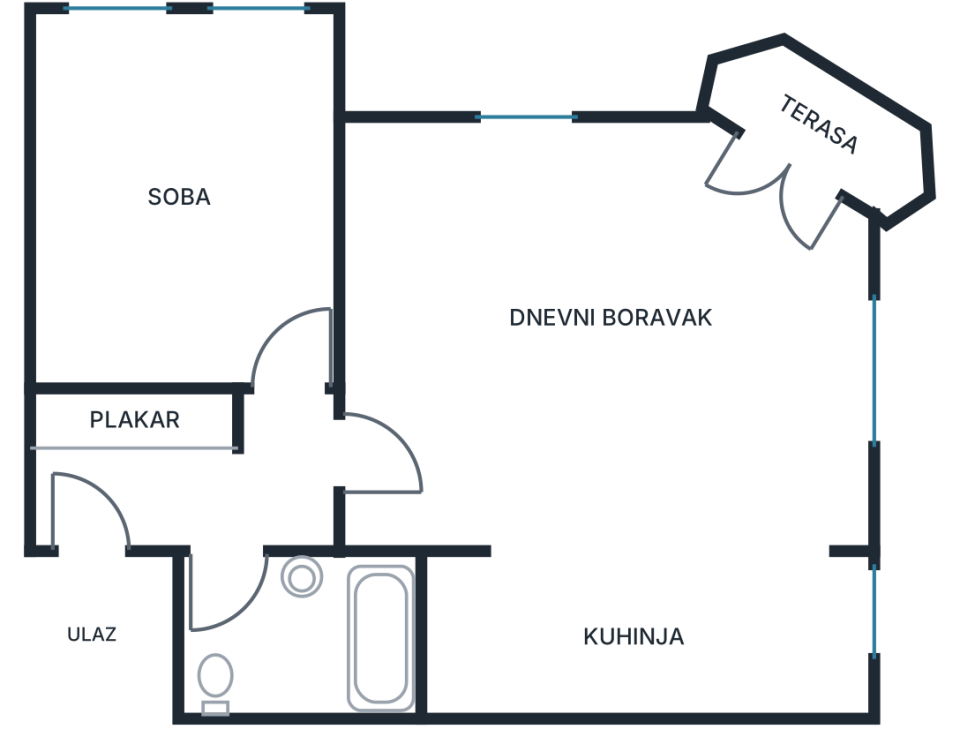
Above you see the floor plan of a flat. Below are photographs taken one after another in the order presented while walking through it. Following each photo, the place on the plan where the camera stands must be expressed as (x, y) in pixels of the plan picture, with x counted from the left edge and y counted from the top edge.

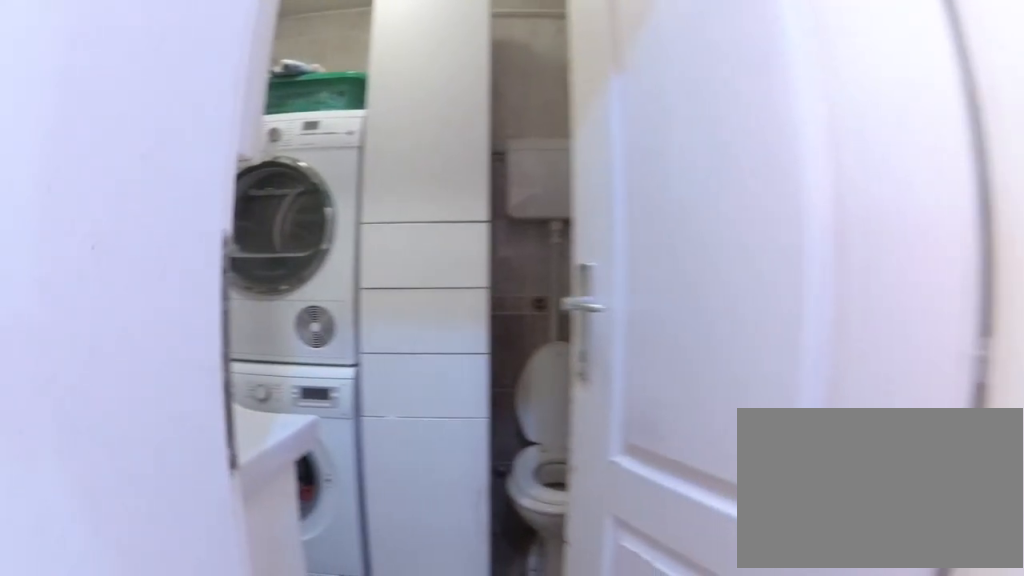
(242, 506)
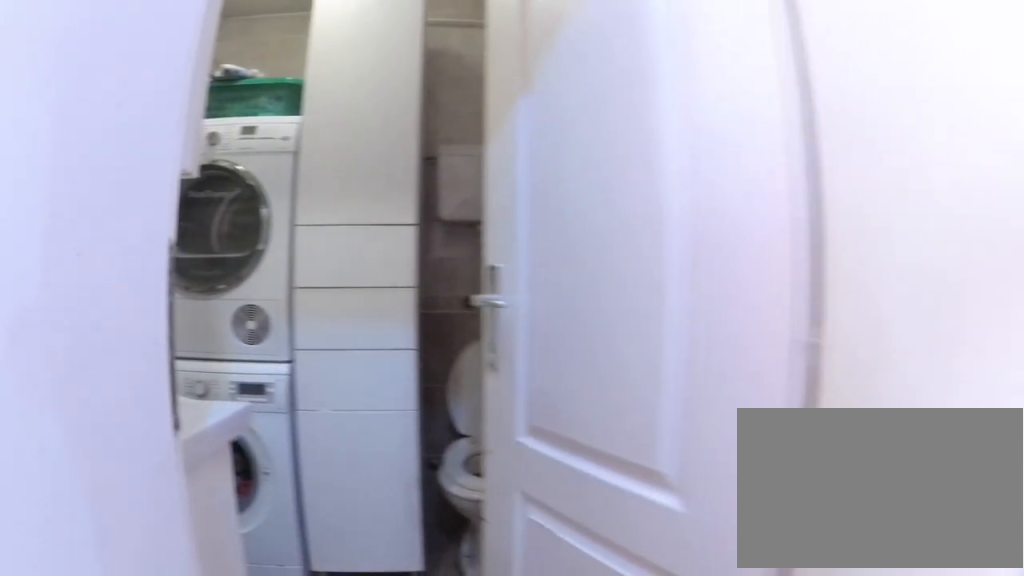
(247, 501)
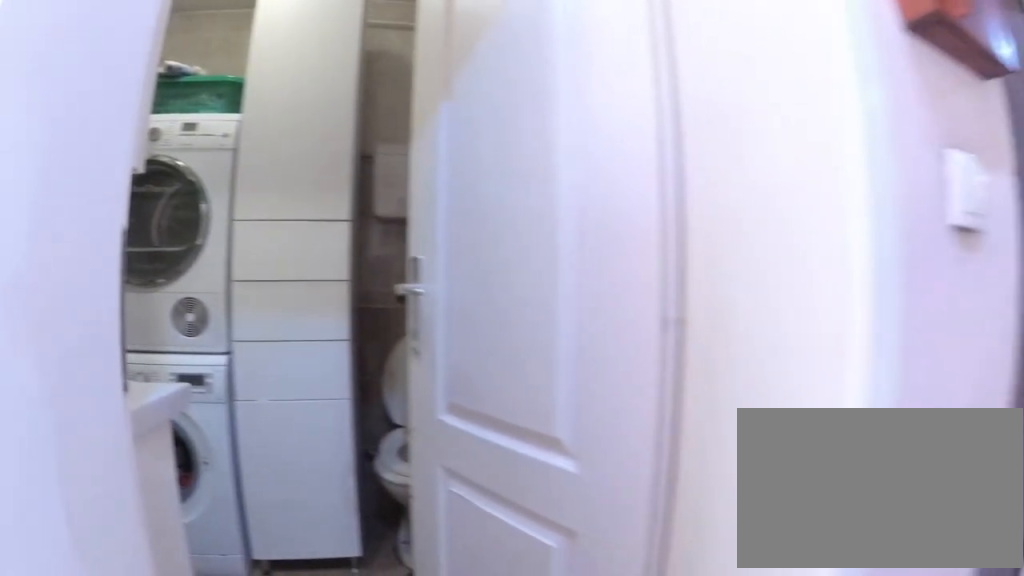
(254, 499)
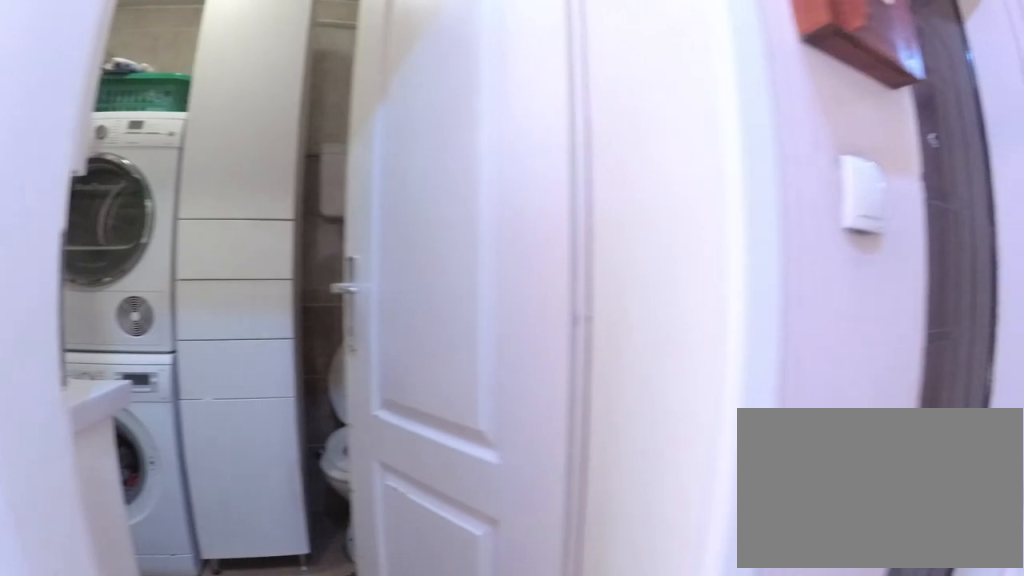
(259, 498)
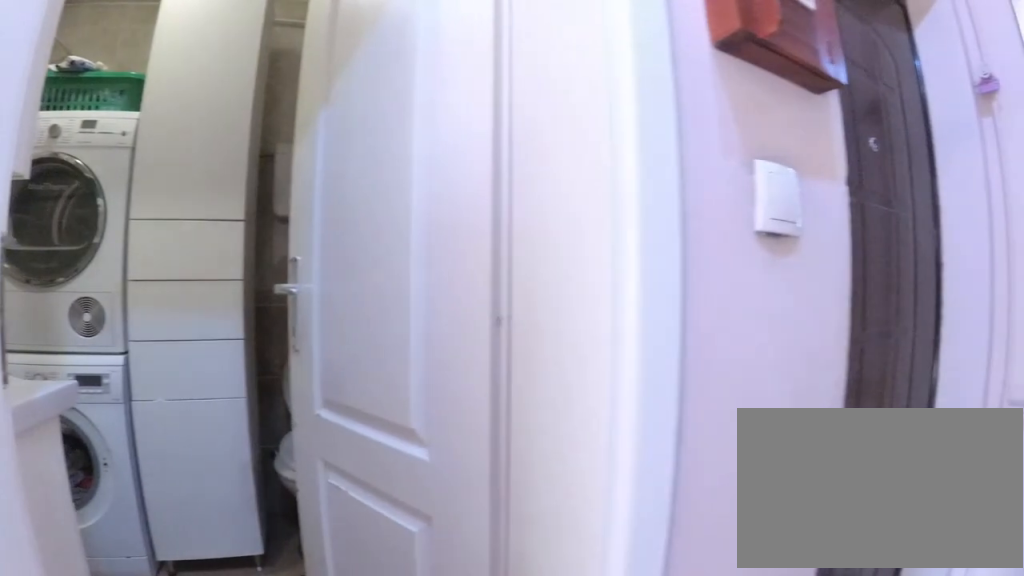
(263, 497)
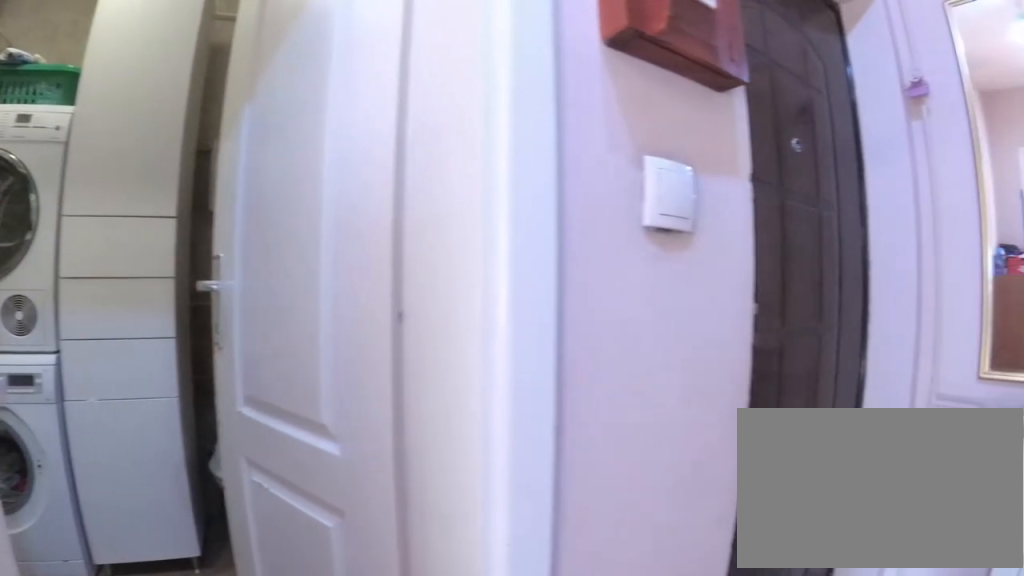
(269, 497)
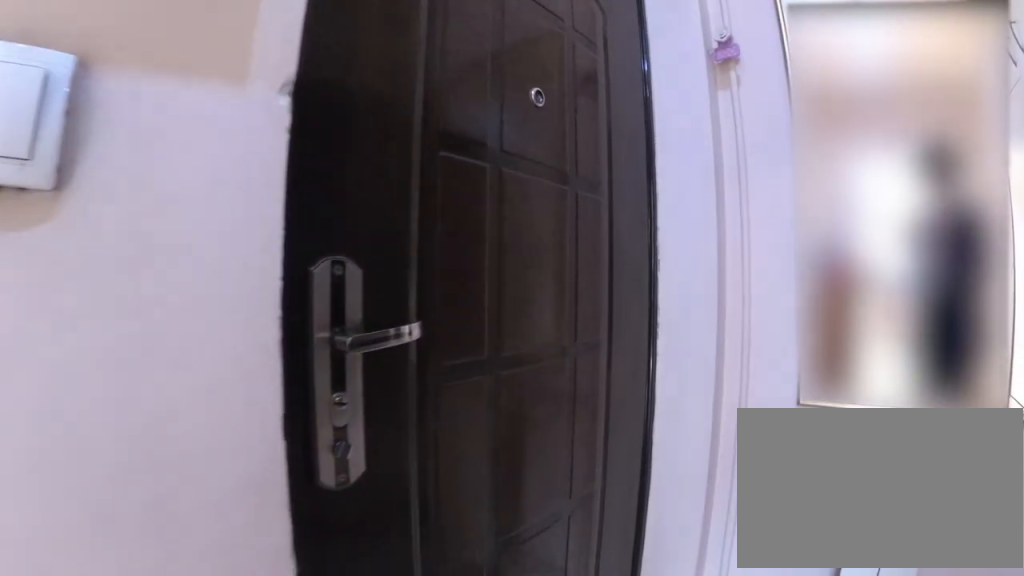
(253, 493)
